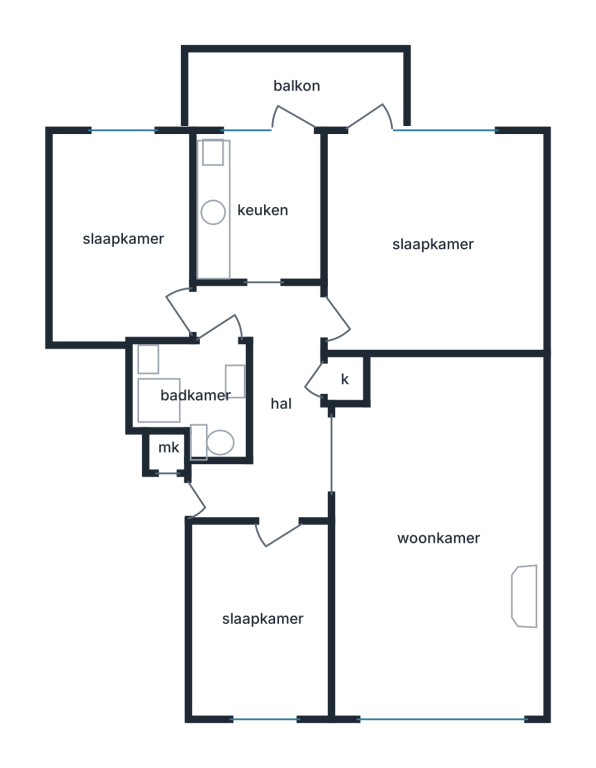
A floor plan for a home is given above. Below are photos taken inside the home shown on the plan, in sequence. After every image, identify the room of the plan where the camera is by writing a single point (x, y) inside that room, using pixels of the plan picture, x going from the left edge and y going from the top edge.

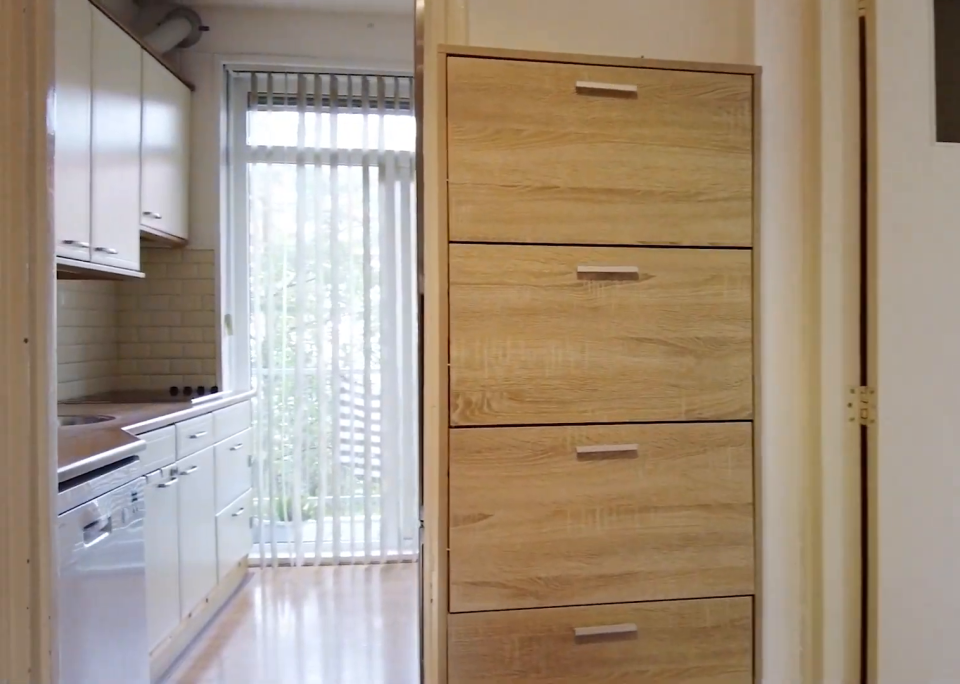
(271, 402)
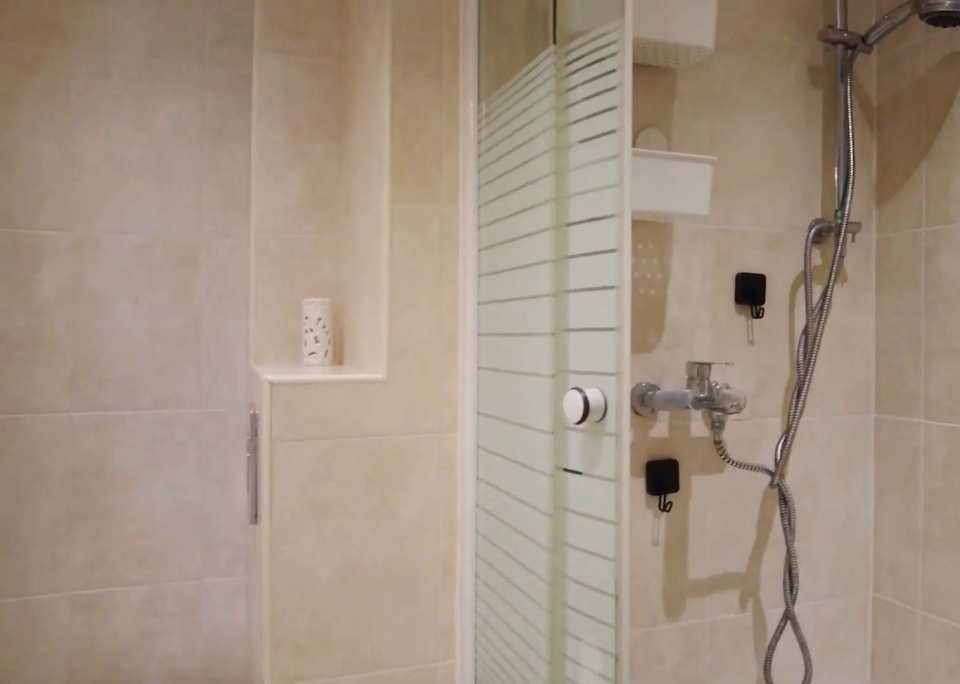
(196, 394)
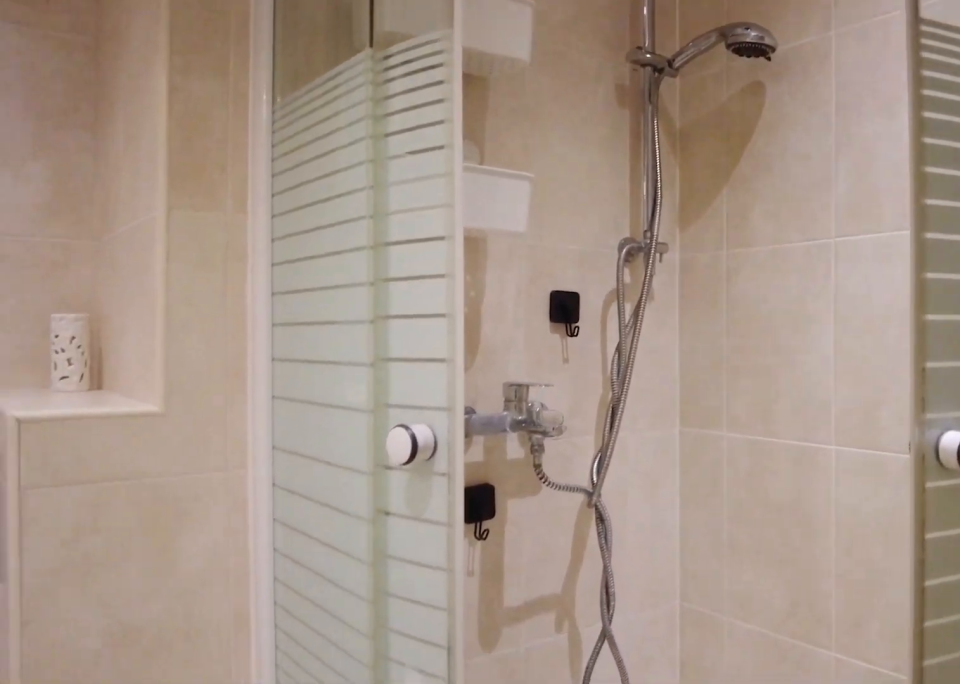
(196, 394)
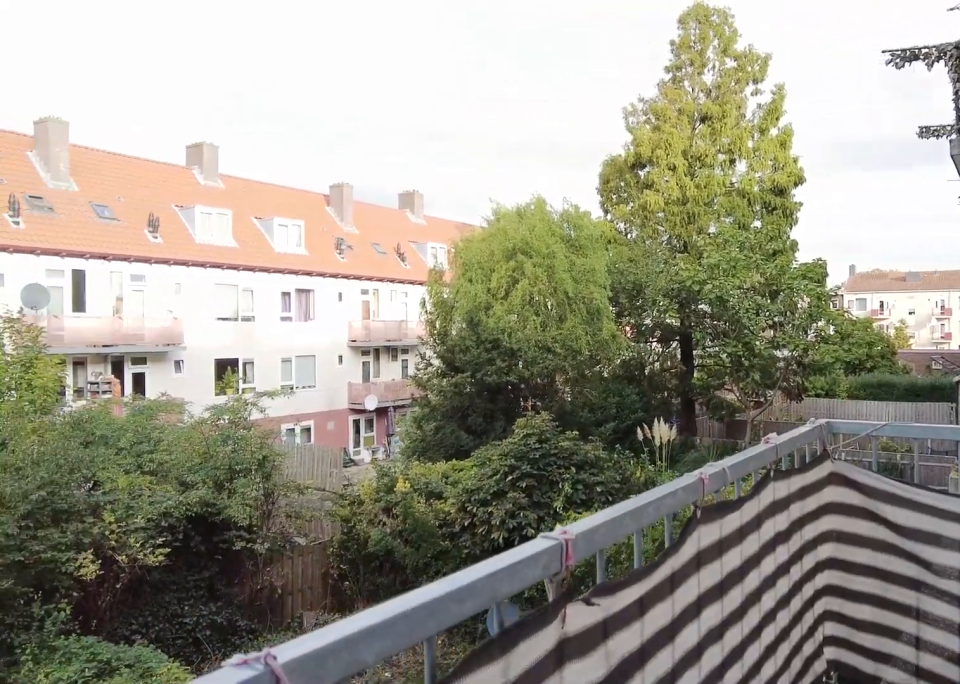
(295, 91)
